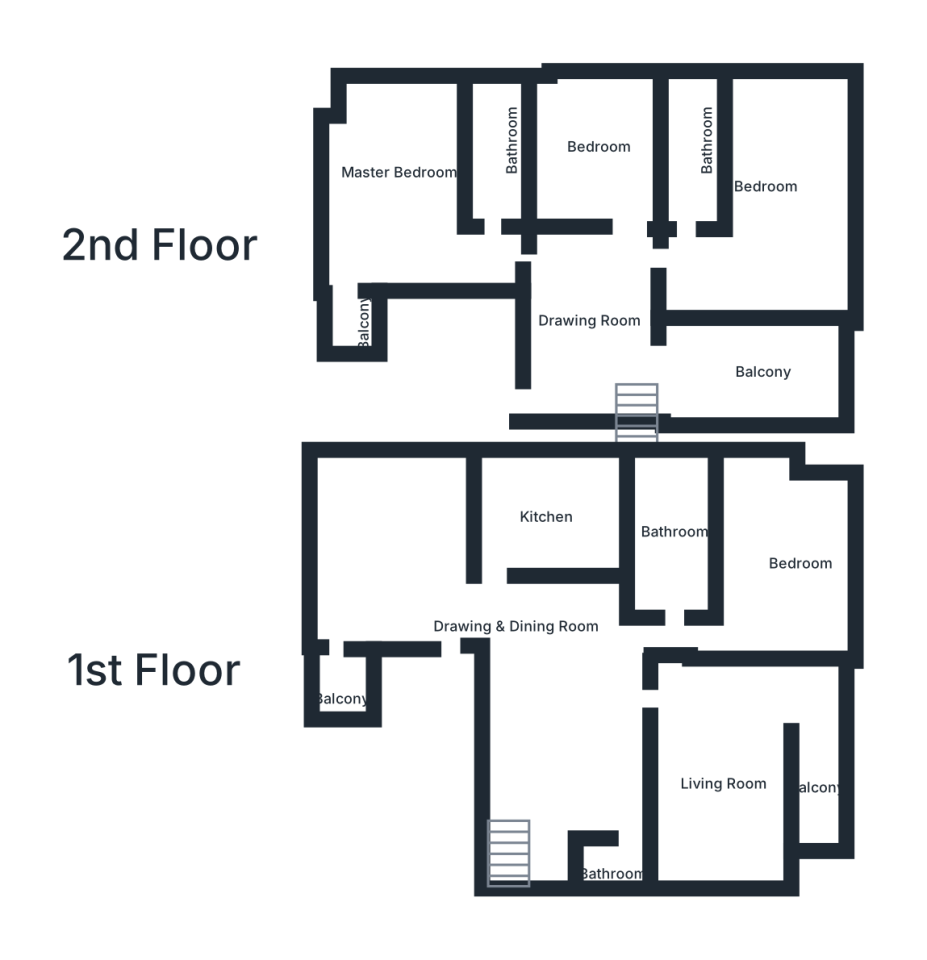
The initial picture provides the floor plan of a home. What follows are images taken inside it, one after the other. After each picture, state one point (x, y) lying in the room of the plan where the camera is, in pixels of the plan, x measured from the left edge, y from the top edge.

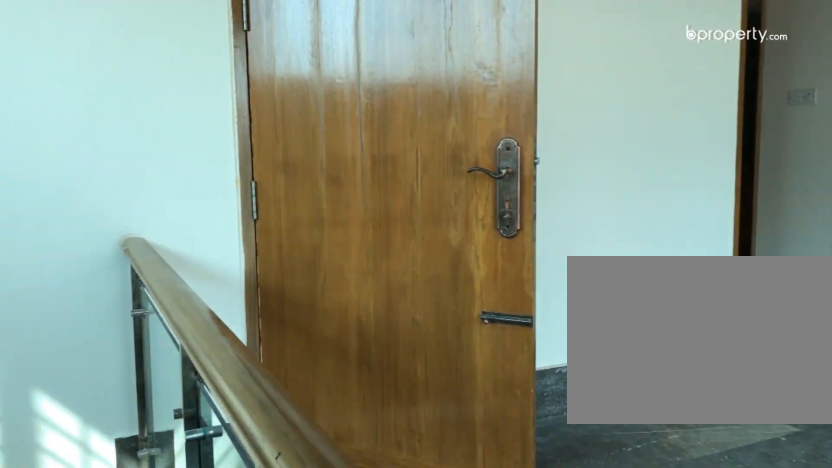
(599, 330)
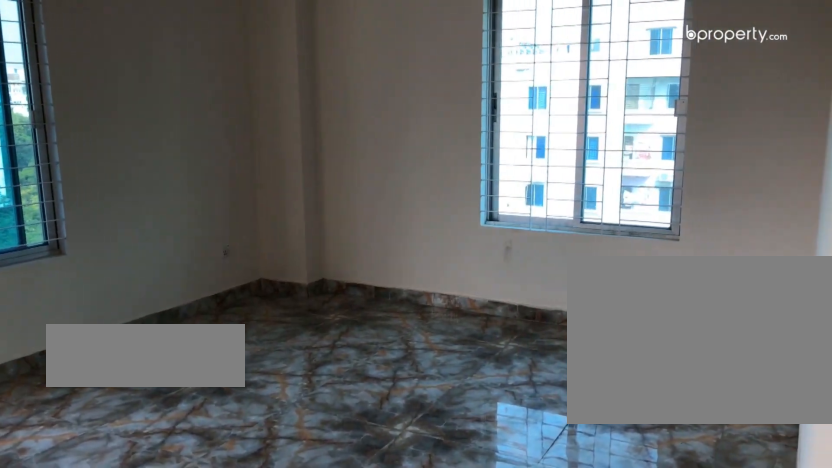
(404, 211)
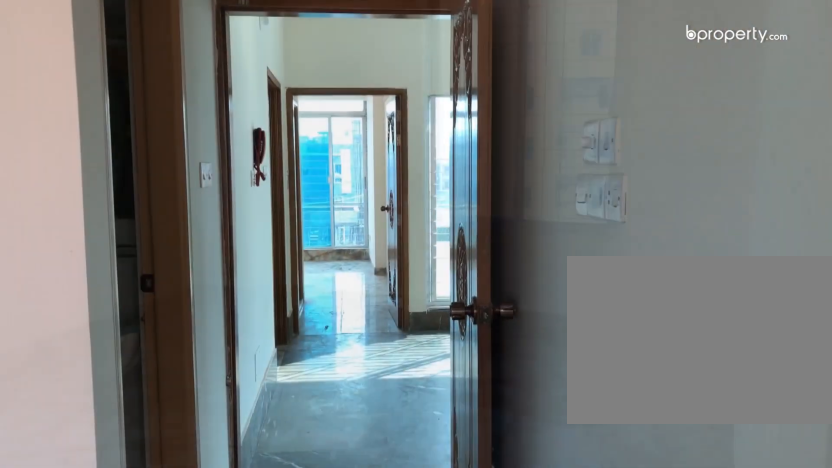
(404, 211)
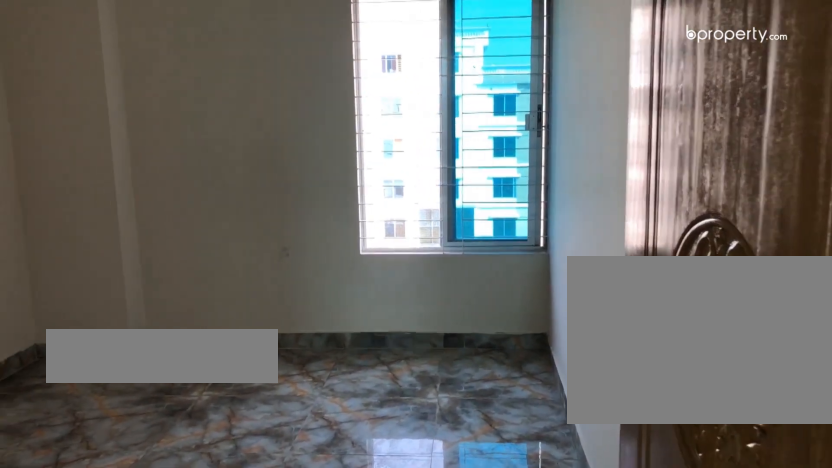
(607, 150)
